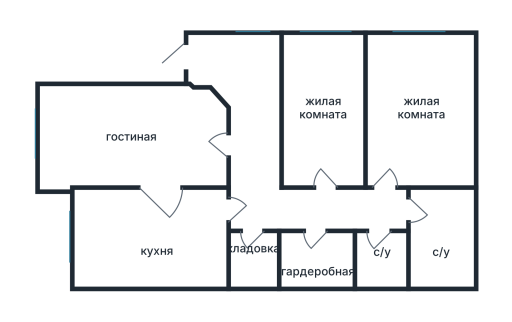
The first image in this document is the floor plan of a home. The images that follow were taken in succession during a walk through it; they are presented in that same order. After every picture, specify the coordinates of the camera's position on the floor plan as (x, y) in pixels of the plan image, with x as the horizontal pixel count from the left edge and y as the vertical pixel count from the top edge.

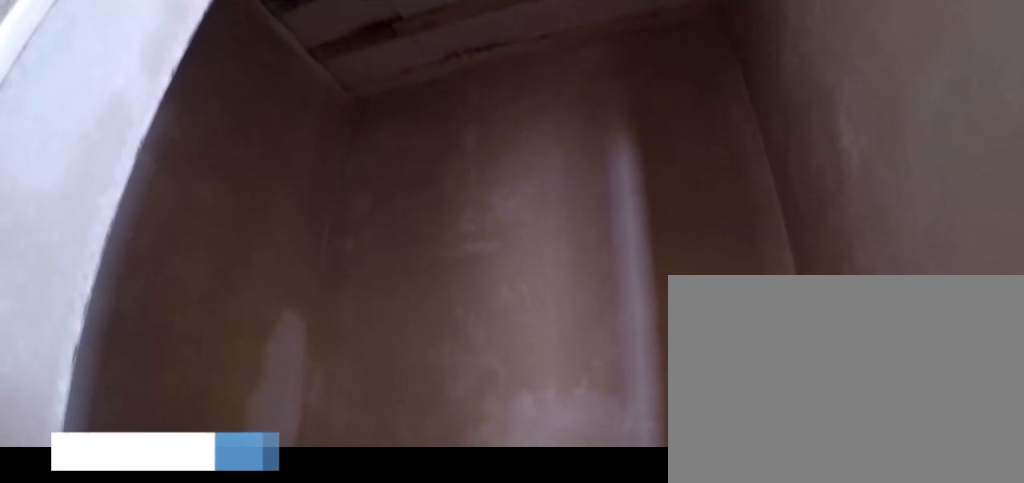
(316, 226)
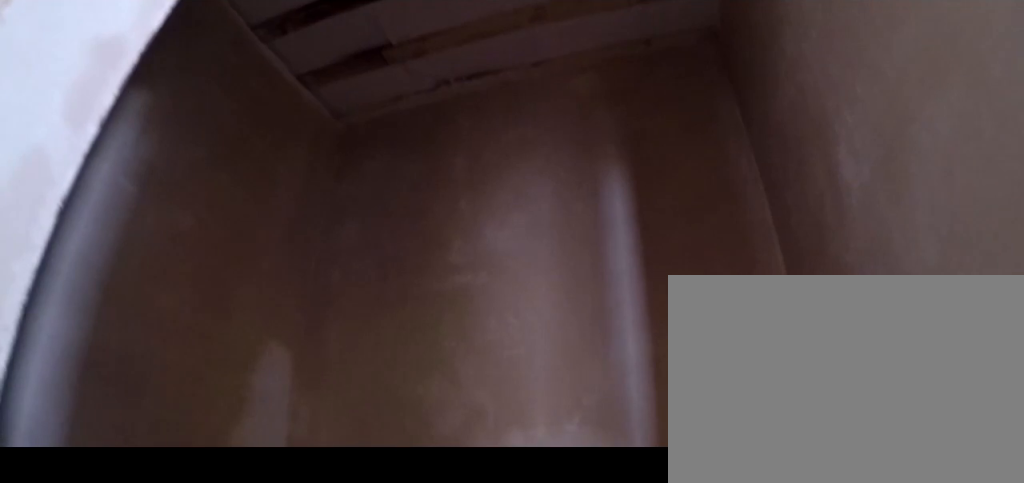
(316, 226)
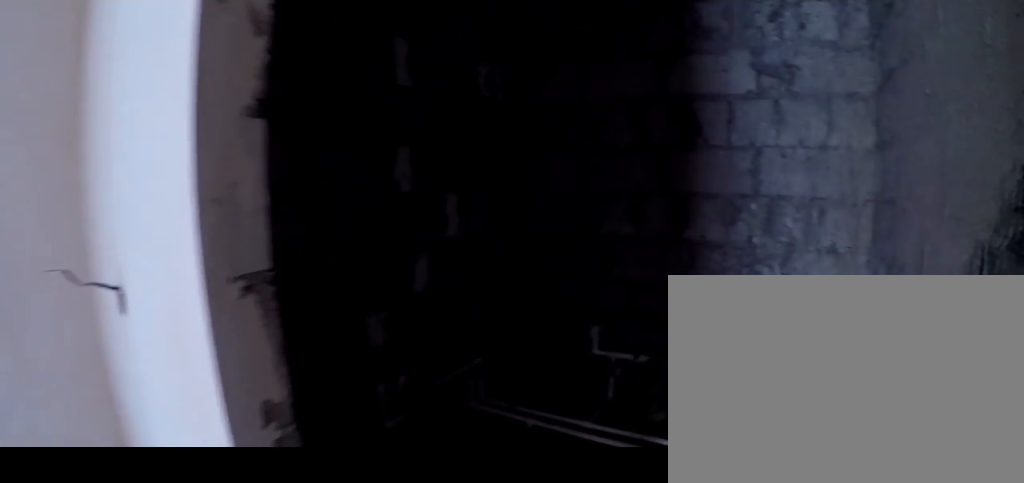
(370, 215)
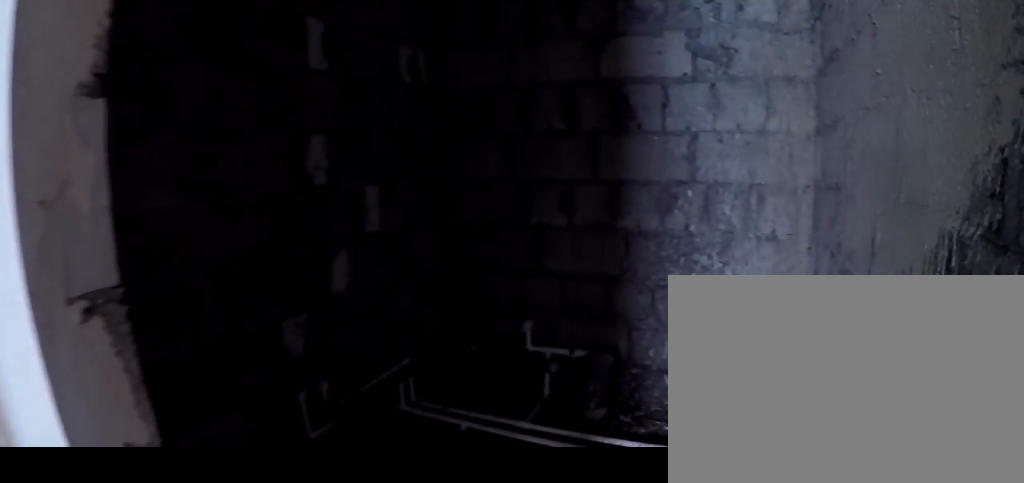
(375, 219)
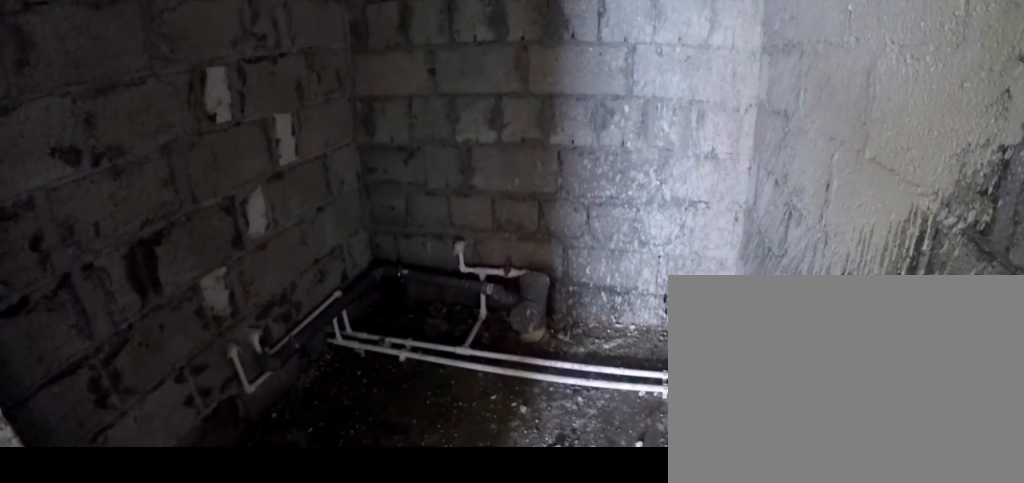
(379, 225)
